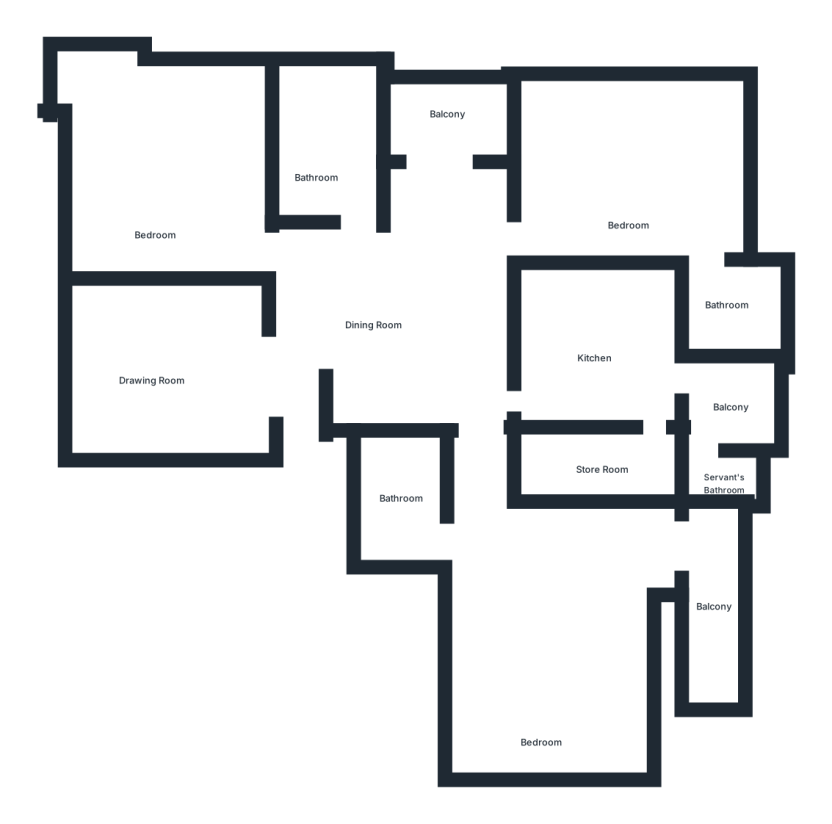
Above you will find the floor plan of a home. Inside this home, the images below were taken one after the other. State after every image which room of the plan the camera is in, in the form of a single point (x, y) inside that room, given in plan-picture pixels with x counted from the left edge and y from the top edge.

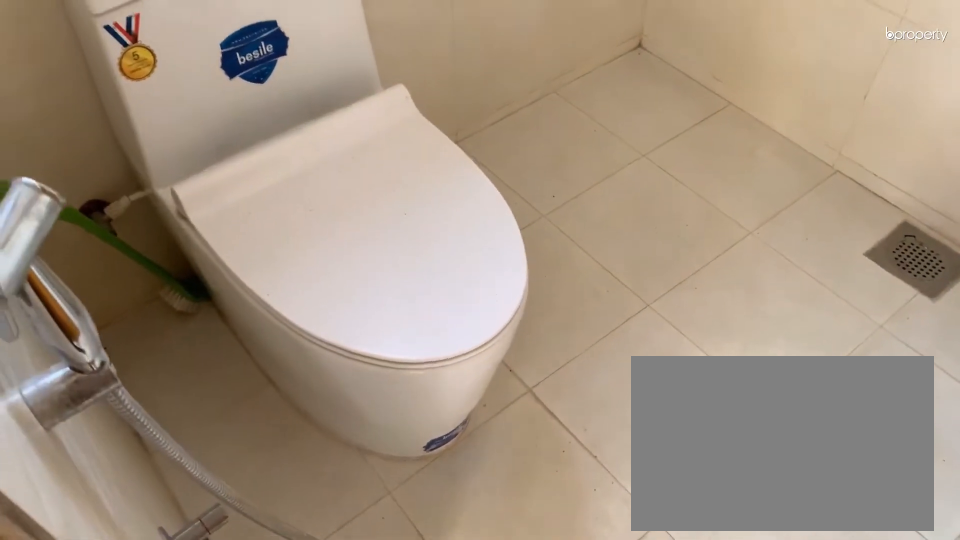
(727, 307)
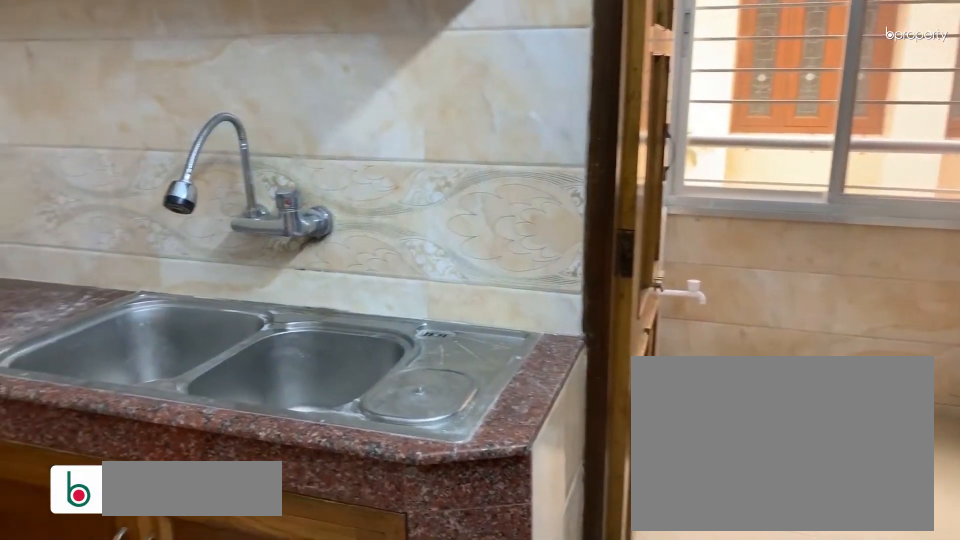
(597, 354)
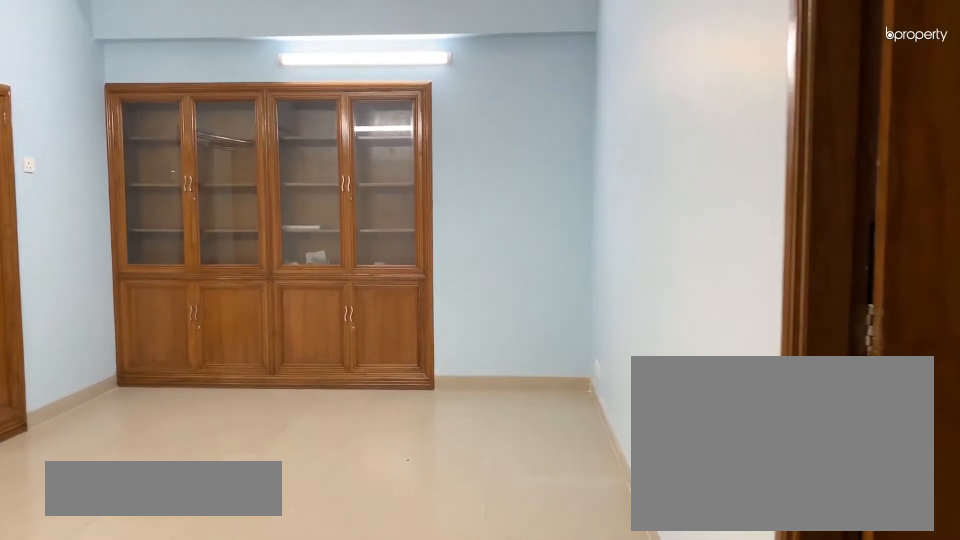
(496, 534)
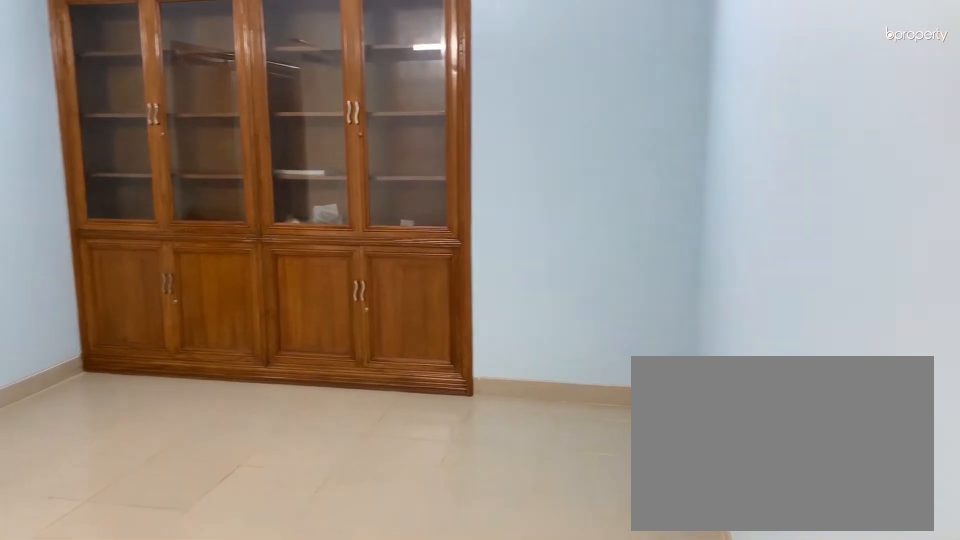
(552, 651)
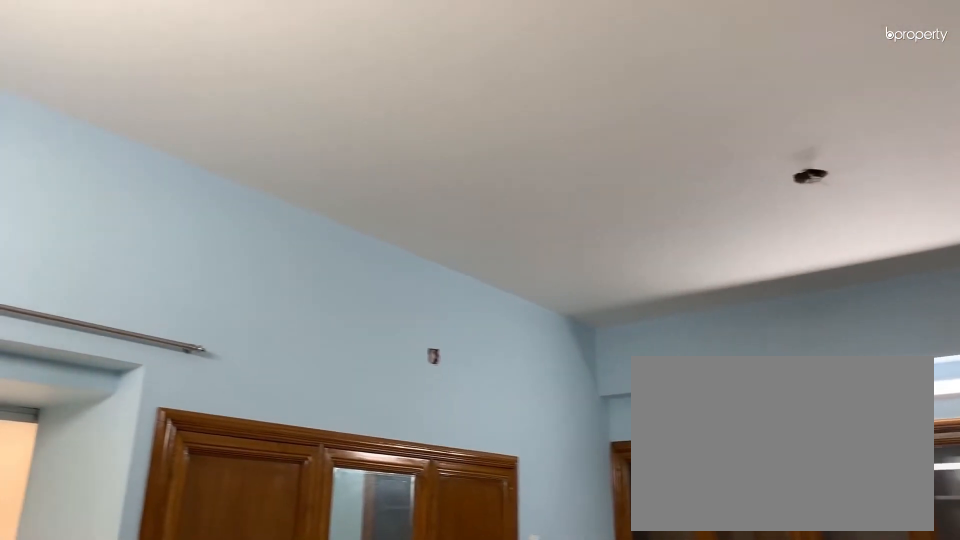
(552, 651)
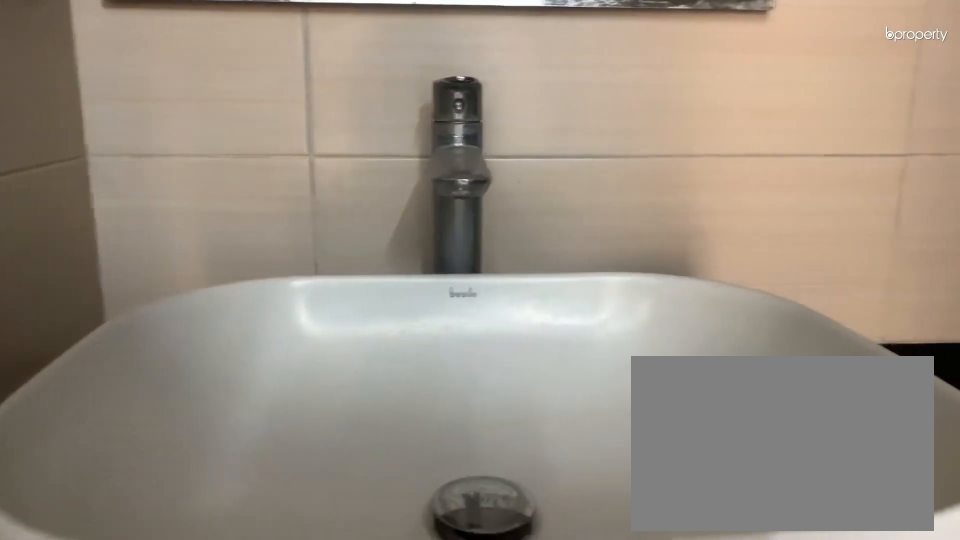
(394, 505)
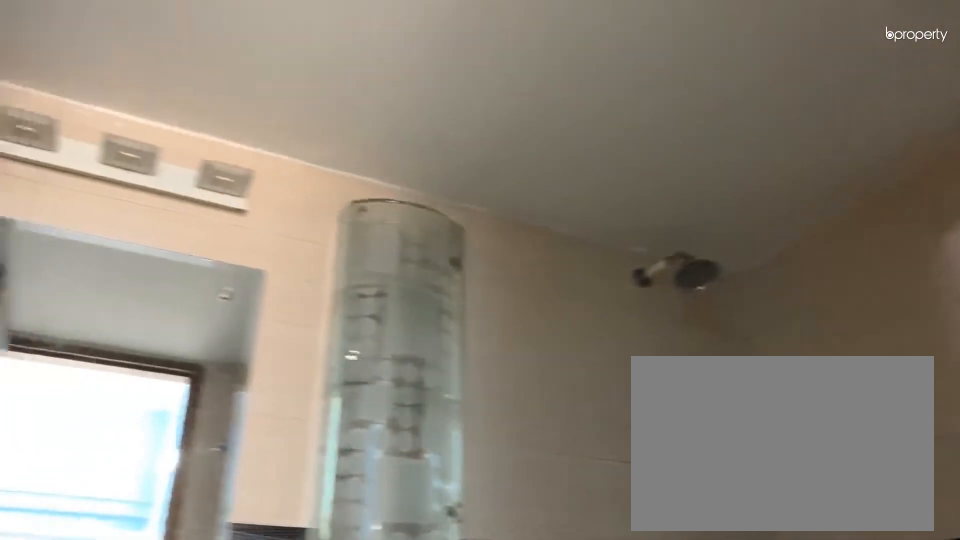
(394, 505)
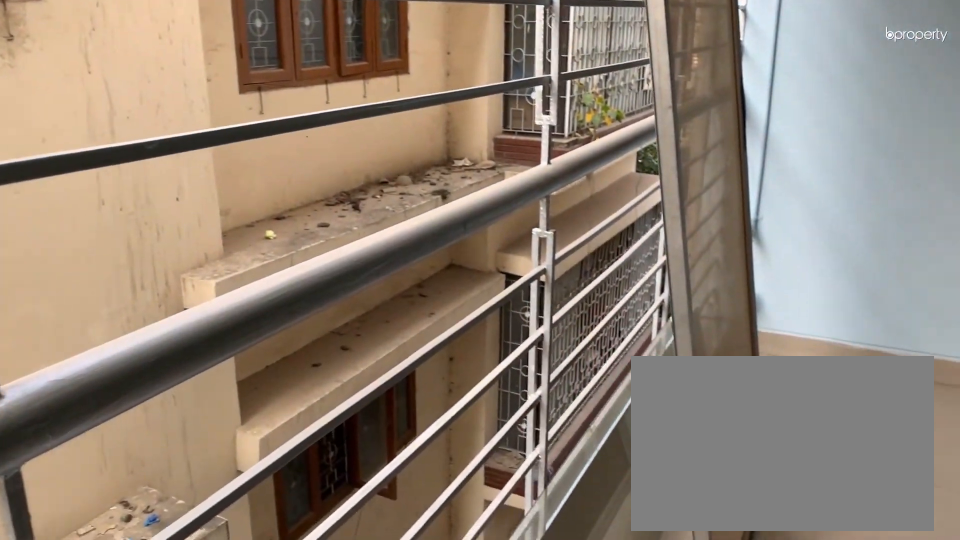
(710, 623)
